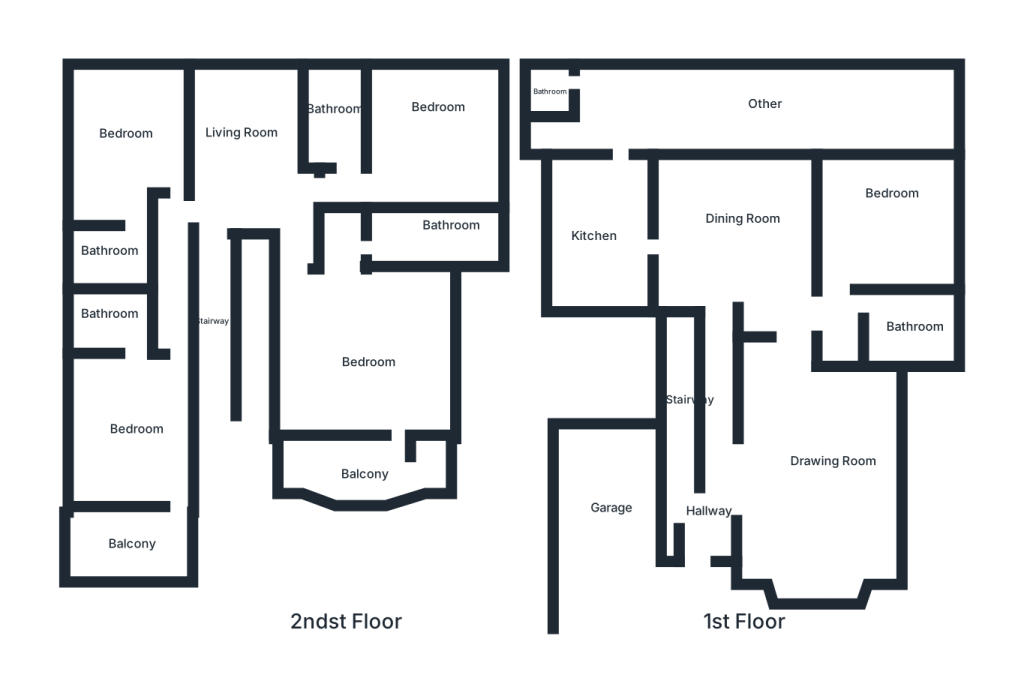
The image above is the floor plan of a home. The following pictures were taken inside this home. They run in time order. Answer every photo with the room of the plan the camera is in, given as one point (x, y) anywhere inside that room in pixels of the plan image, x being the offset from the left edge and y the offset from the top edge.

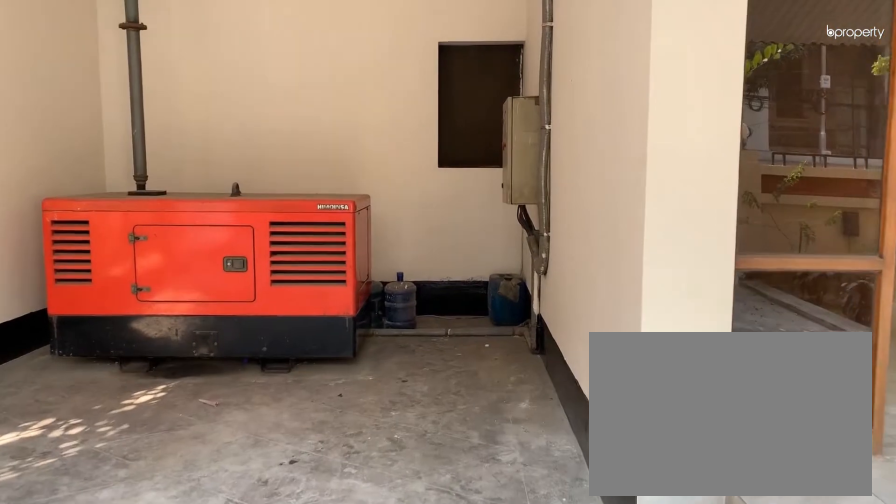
(611, 520)
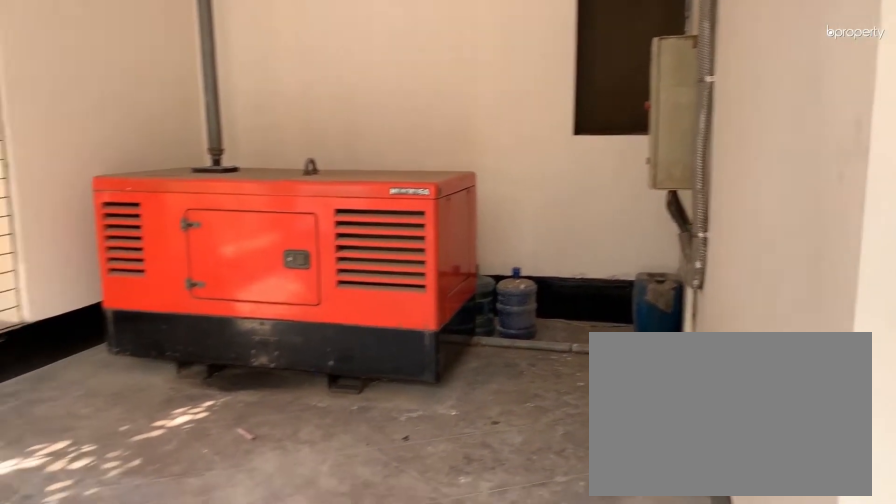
(611, 520)
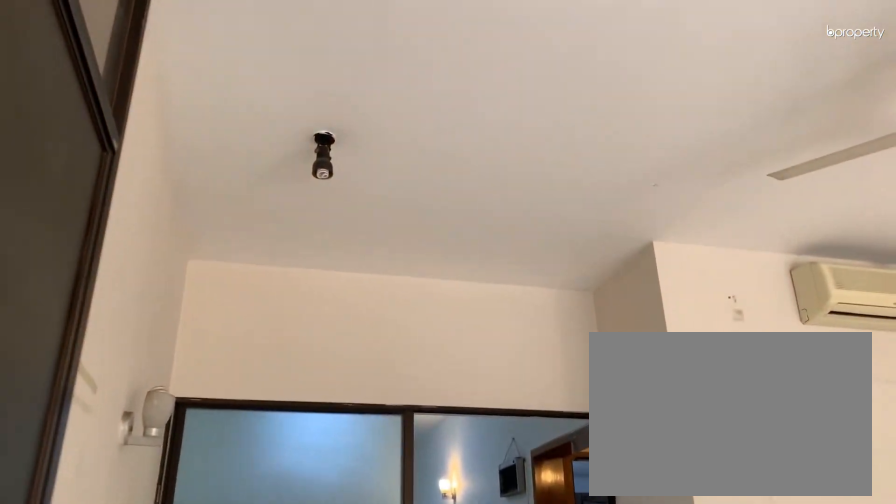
(822, 466)
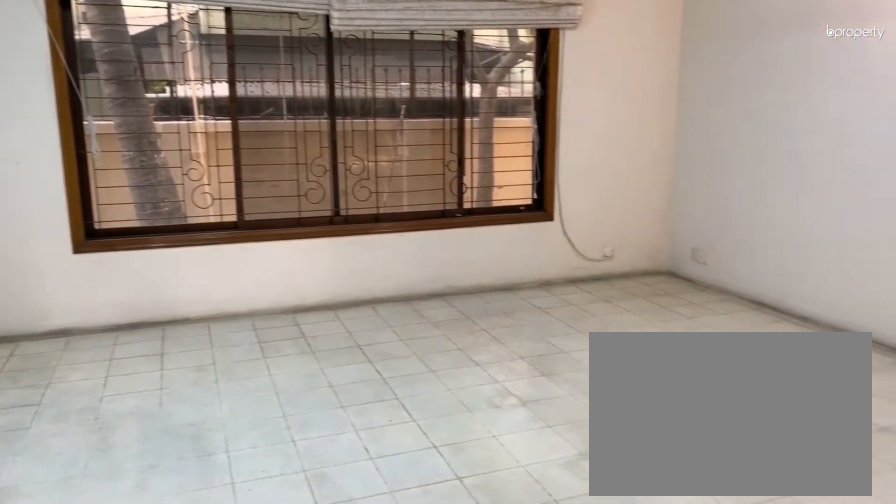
(746, 225)
